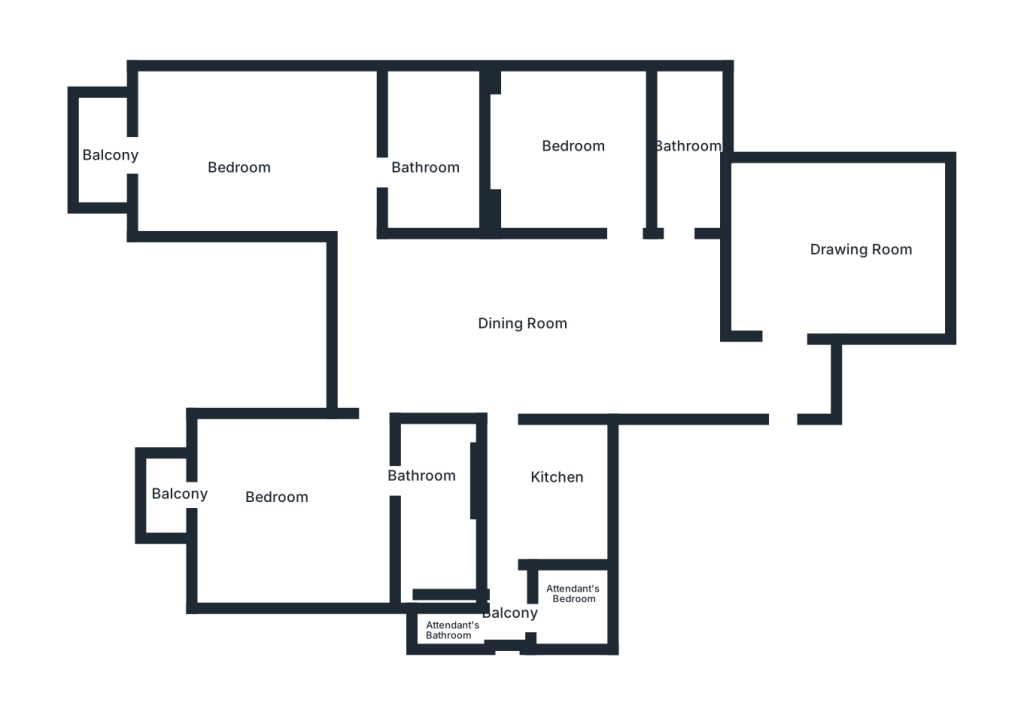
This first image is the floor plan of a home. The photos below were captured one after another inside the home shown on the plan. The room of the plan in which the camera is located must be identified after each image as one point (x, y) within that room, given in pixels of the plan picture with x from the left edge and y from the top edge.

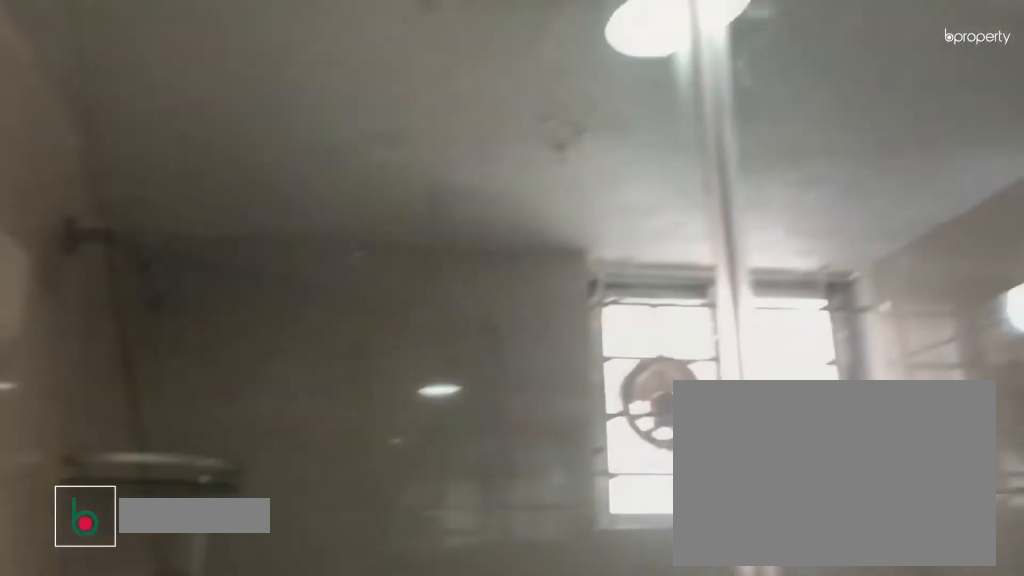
(436, 165)
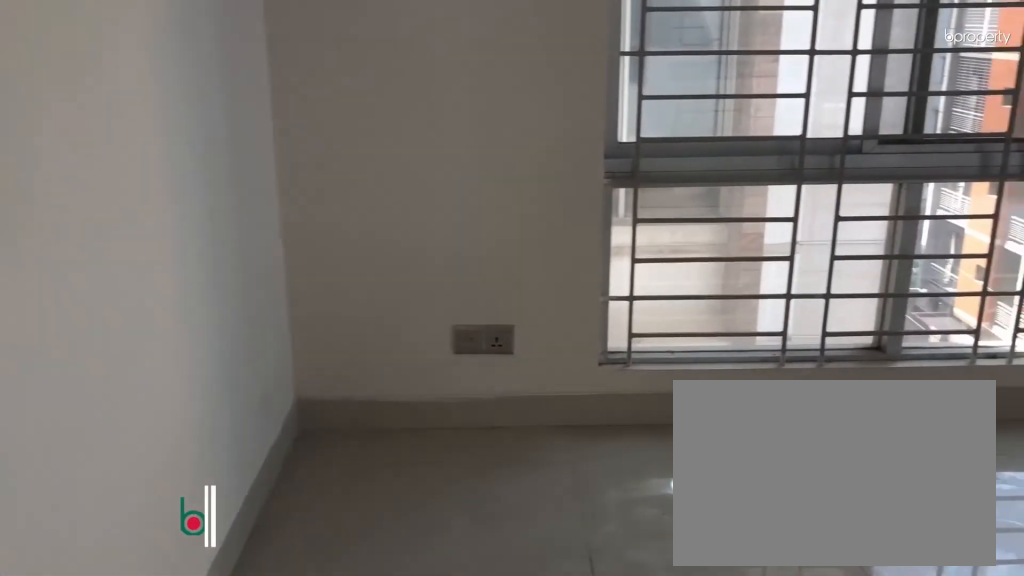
(279, 507)
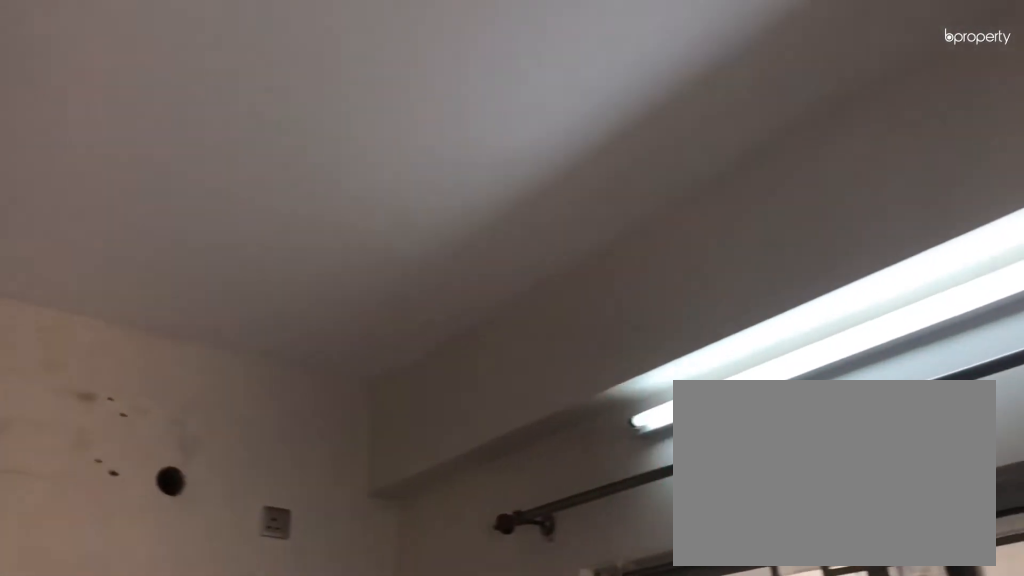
(279, 507)
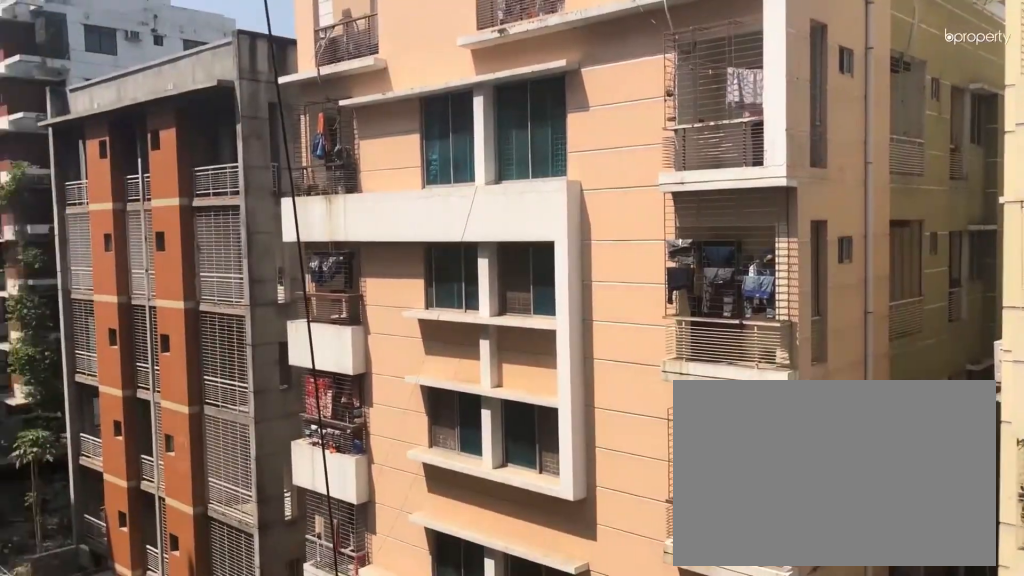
(174, 502)
